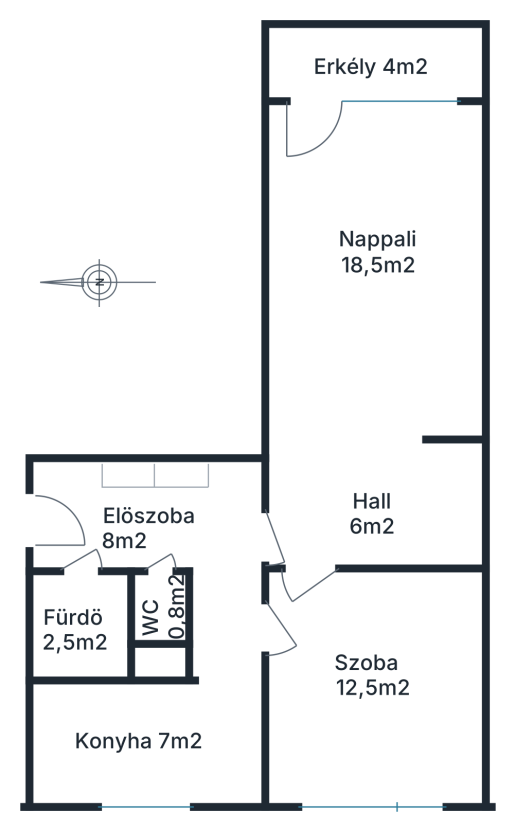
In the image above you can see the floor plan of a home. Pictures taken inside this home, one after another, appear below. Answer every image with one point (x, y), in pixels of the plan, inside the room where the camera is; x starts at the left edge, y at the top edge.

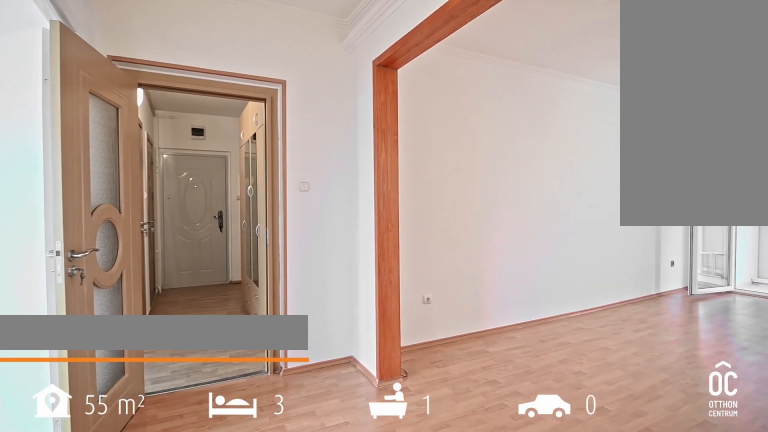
(372, 511)
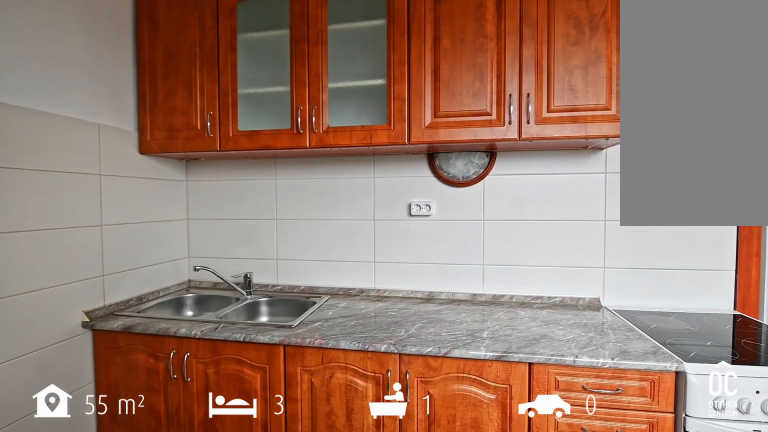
(146, 738)
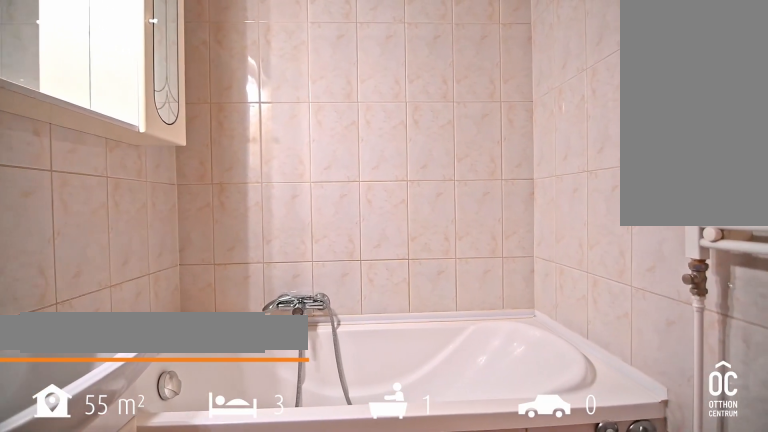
(82, 622)
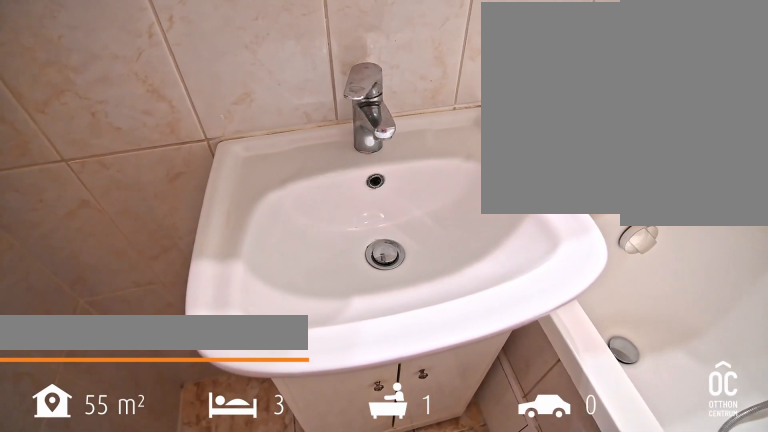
(82, 622)
